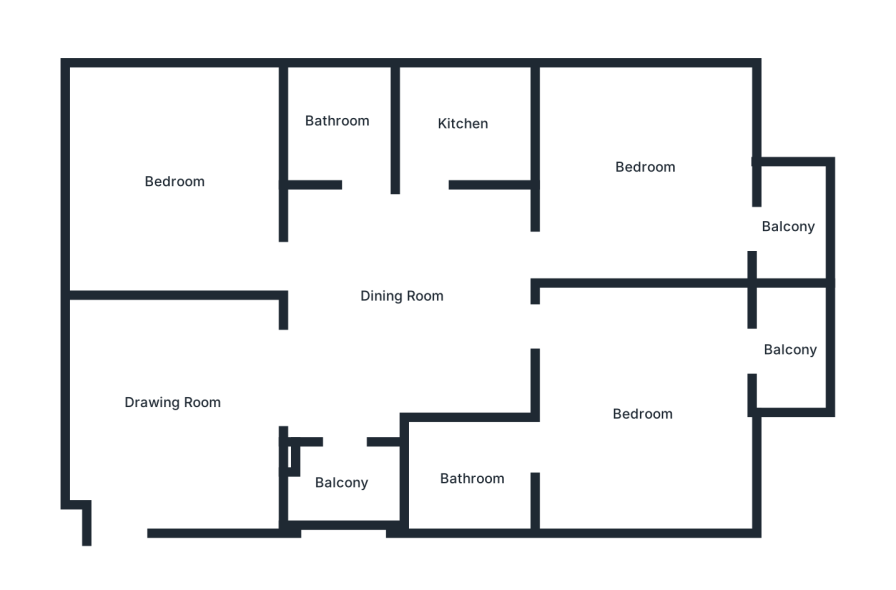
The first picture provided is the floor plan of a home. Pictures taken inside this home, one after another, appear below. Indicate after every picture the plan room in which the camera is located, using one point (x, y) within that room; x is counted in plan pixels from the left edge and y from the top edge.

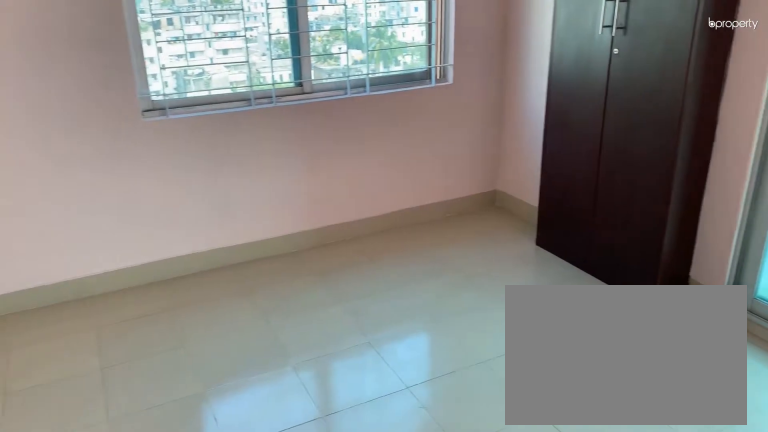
(646, 167)
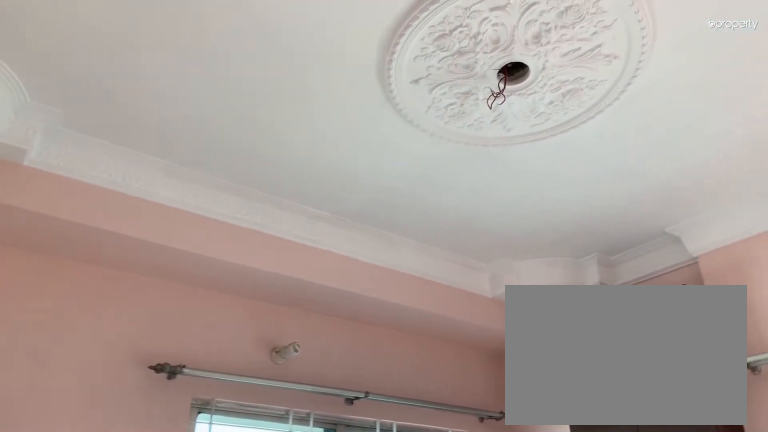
(646, 167)
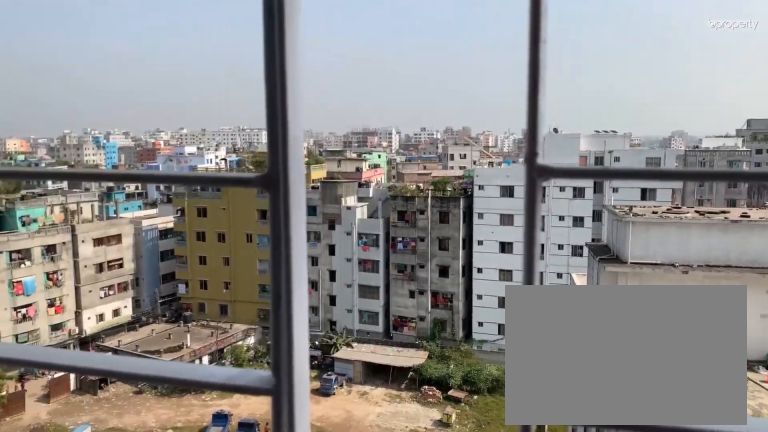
(789, 227)
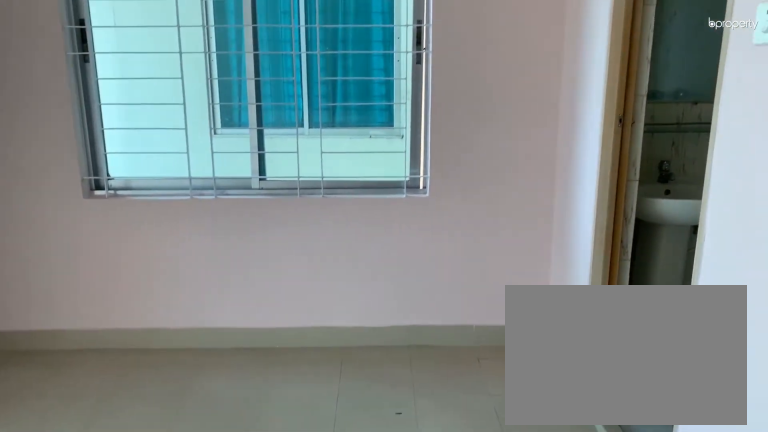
(643, 418)
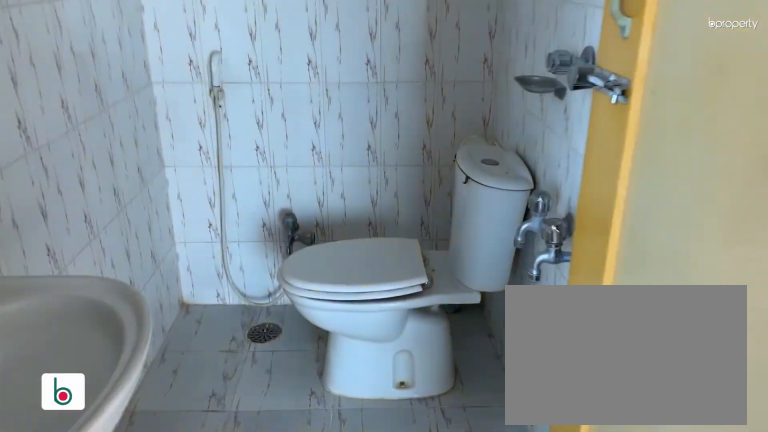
(467, 482)
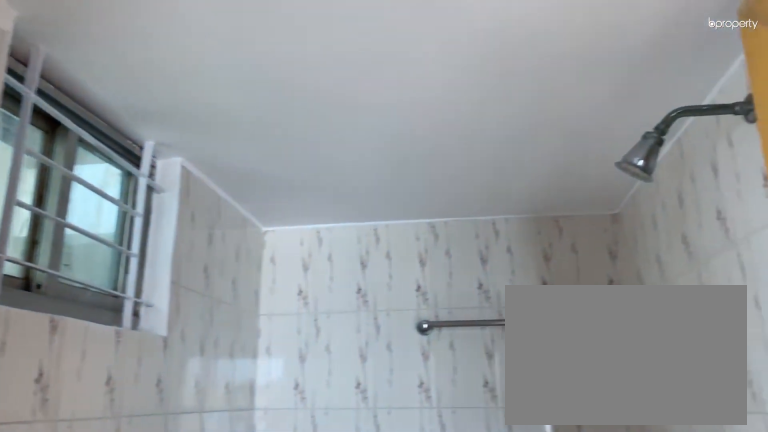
(467, 482)
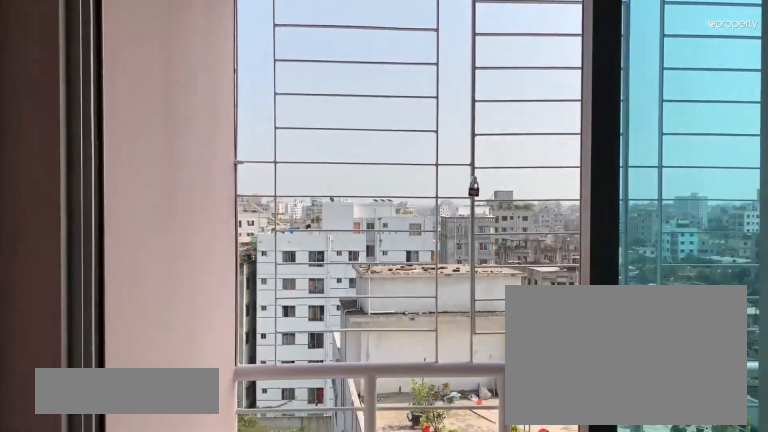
(793, 355)
